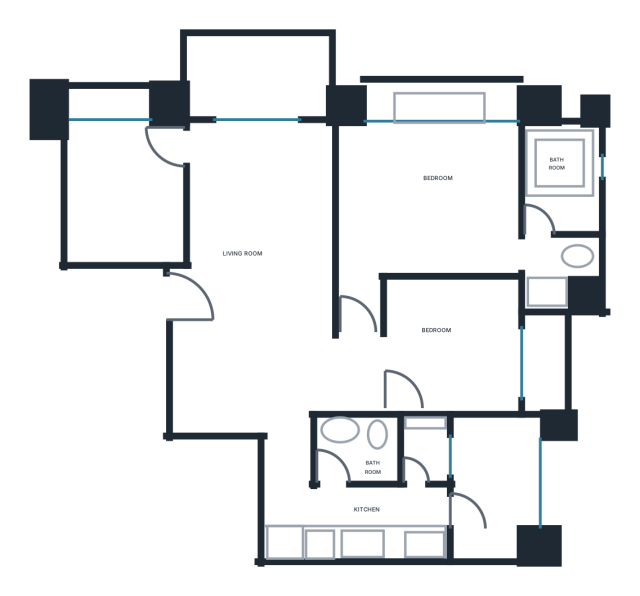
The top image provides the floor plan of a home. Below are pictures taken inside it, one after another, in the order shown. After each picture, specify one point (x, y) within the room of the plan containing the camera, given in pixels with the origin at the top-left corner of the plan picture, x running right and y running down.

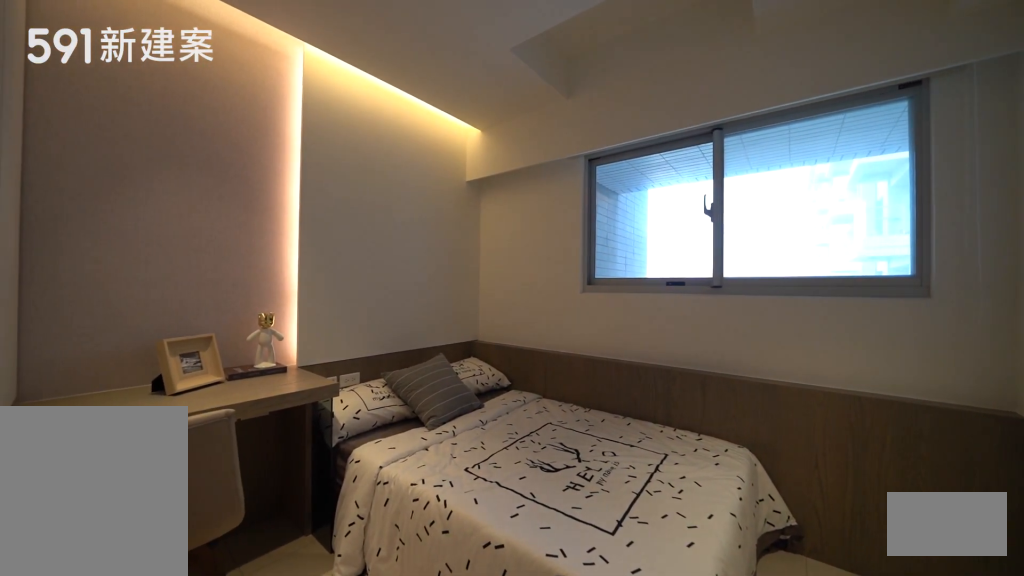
(453, 344)
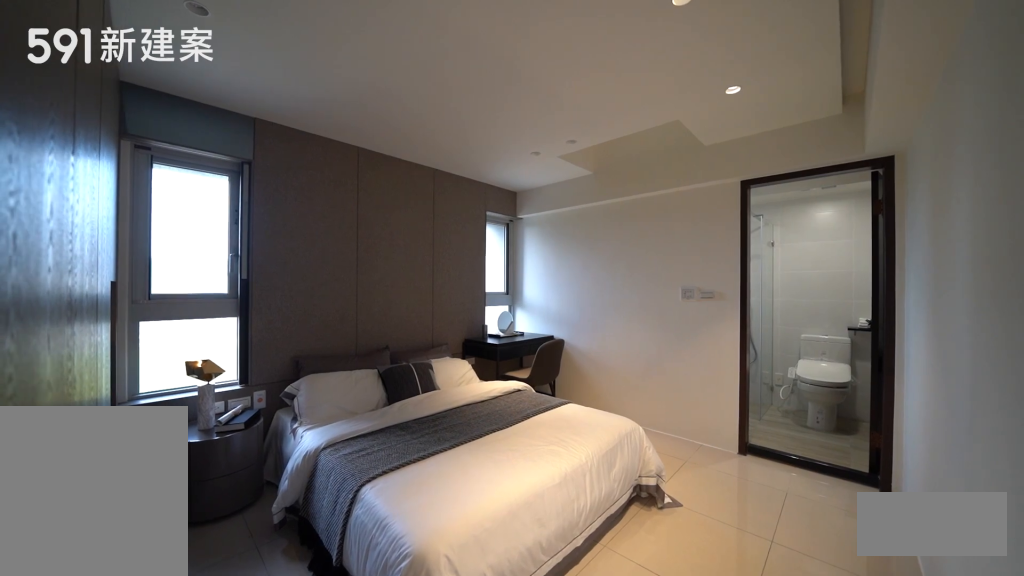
(418, 207)
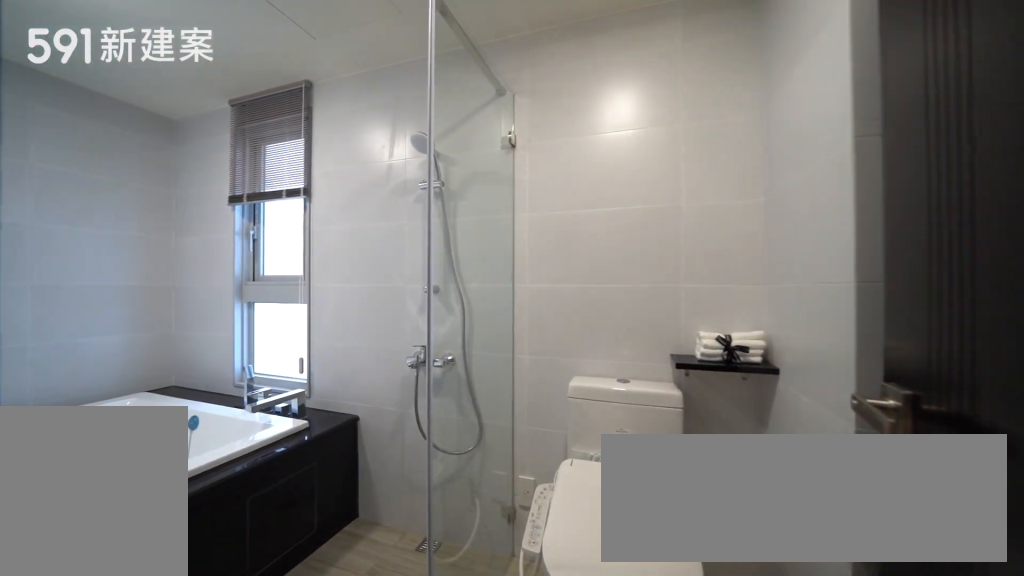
(562, 215)
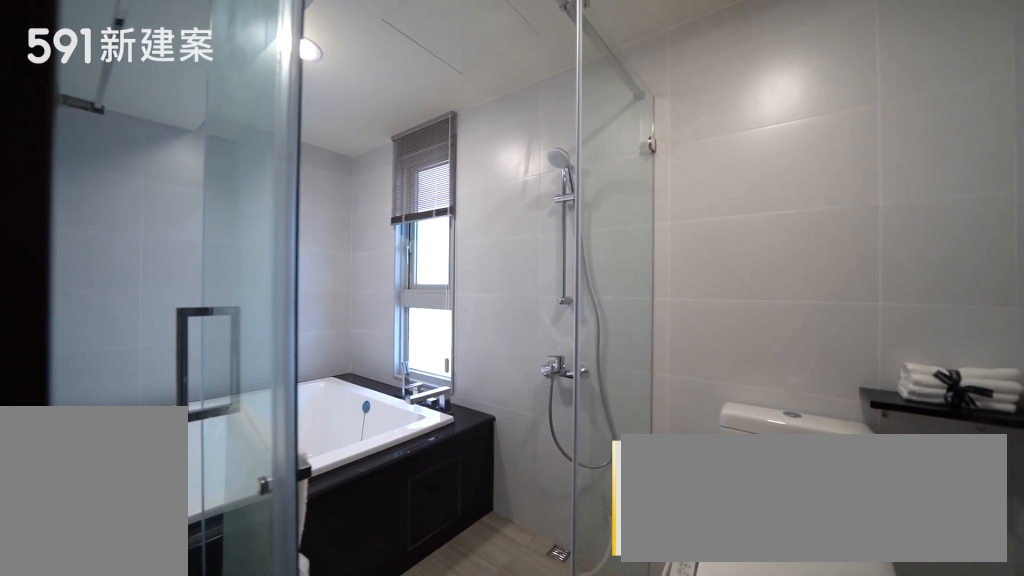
(562, 215)
